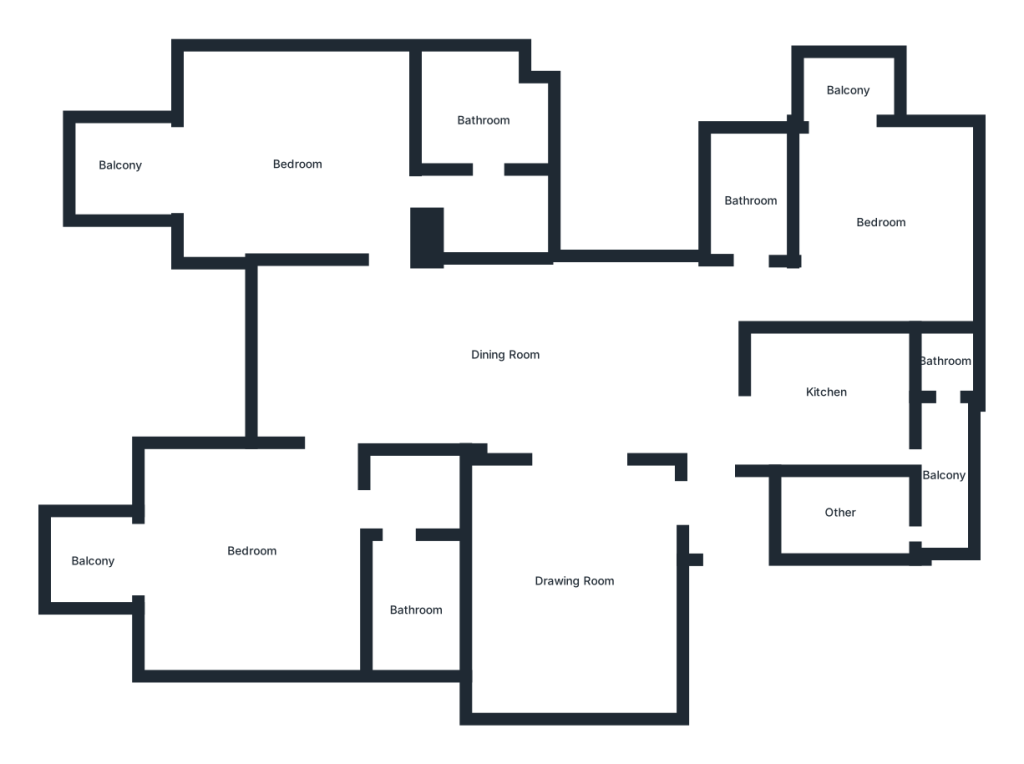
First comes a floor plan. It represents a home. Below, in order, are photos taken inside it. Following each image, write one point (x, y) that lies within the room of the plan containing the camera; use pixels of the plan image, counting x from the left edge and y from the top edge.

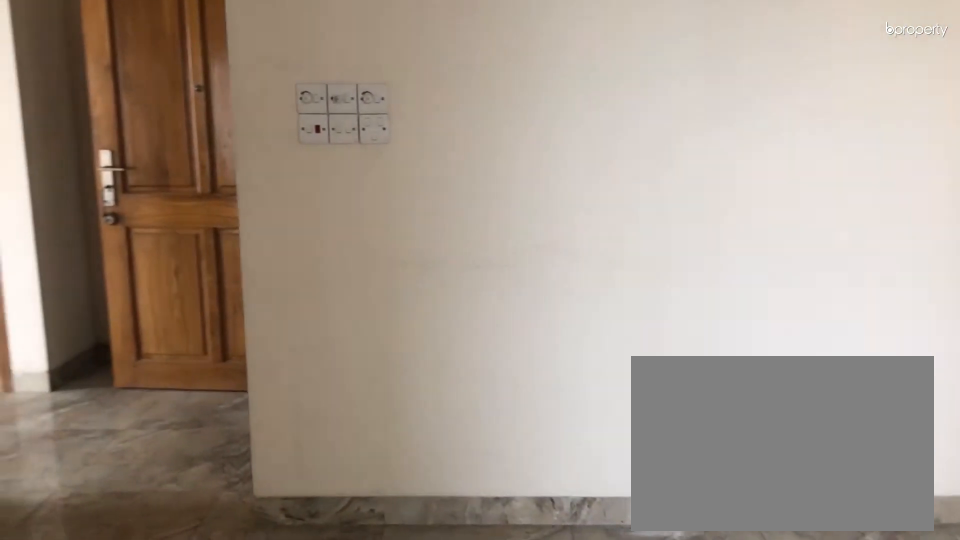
(571, 584)
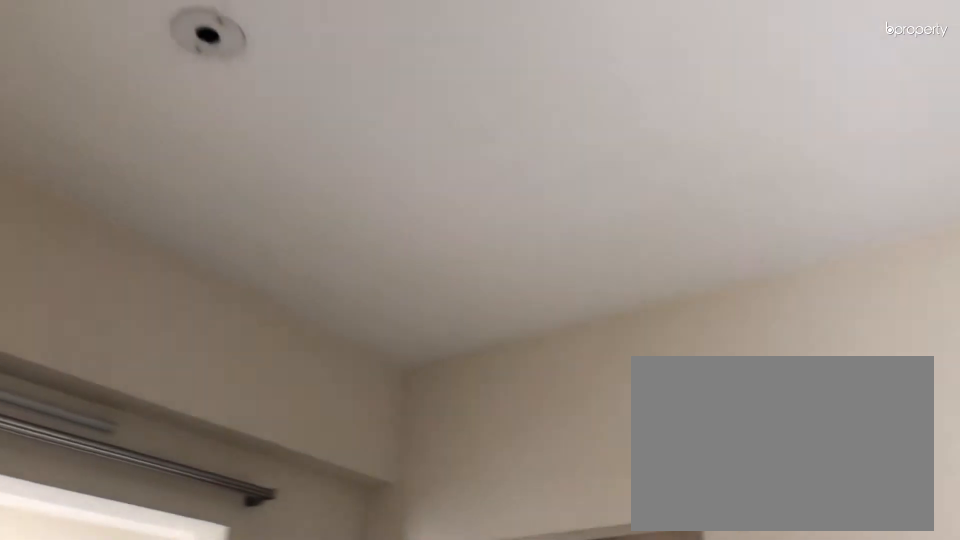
(571, 584)
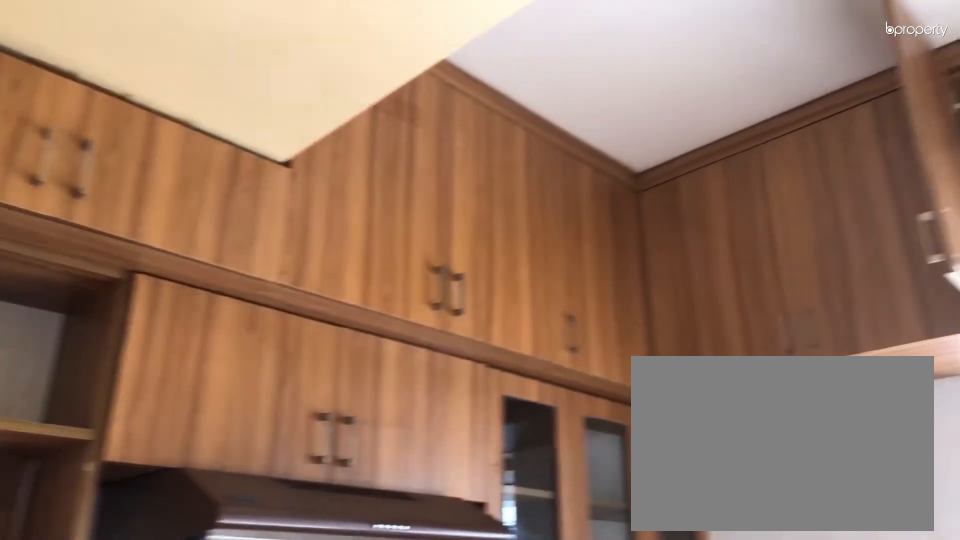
(824, 392)
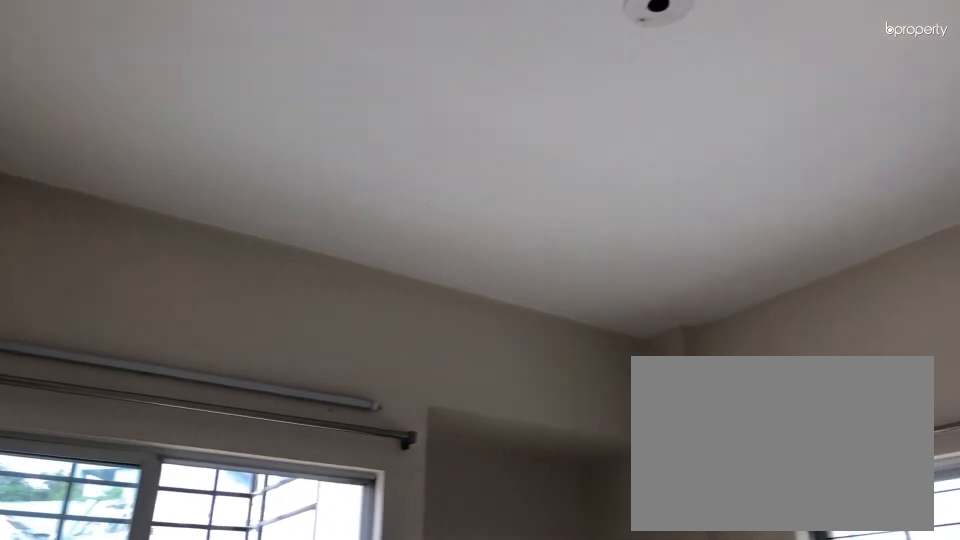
(880, 219)
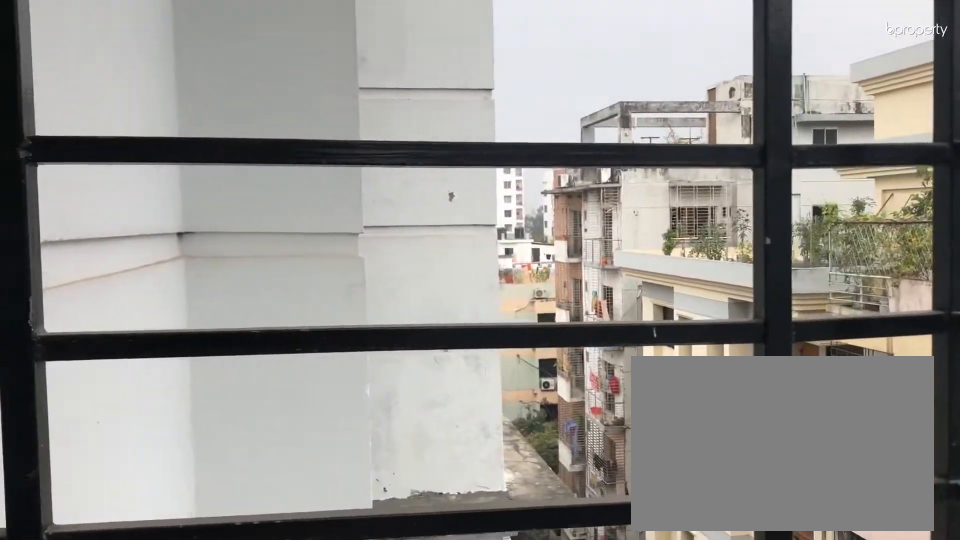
(847, 89)
